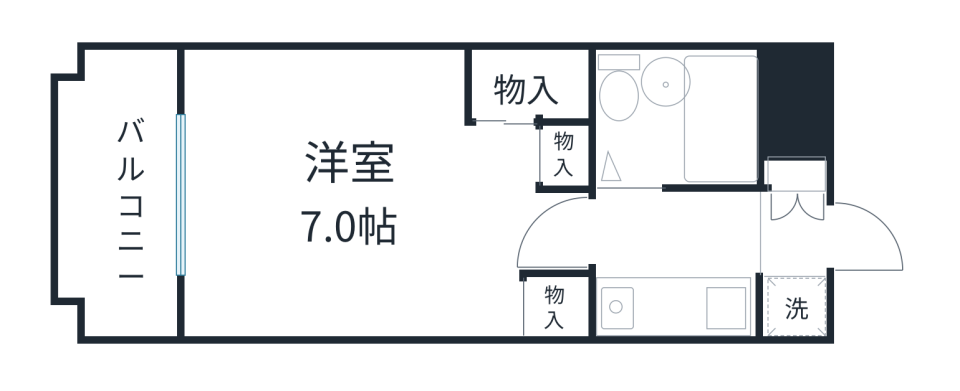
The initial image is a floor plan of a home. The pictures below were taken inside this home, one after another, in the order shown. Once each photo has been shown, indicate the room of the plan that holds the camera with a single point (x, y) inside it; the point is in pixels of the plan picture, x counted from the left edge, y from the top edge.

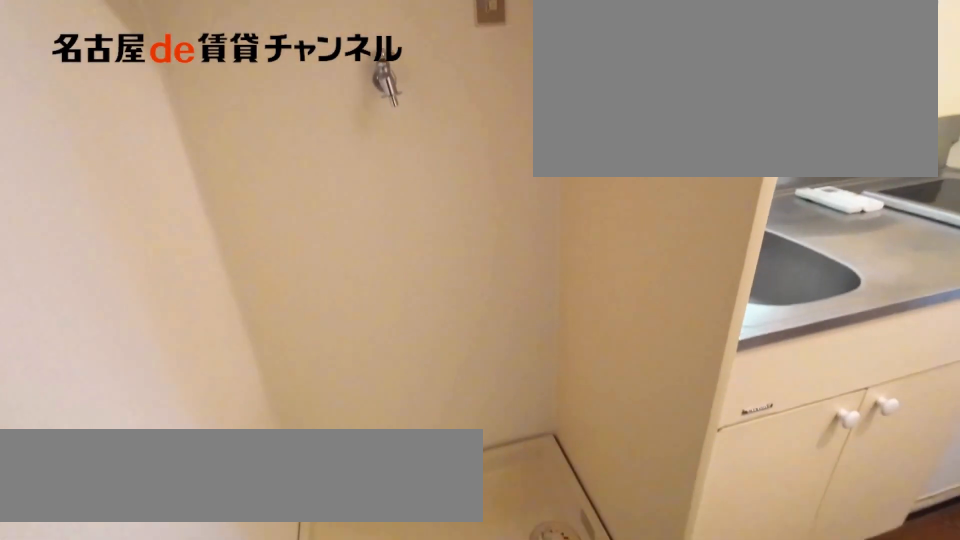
(793, 305)
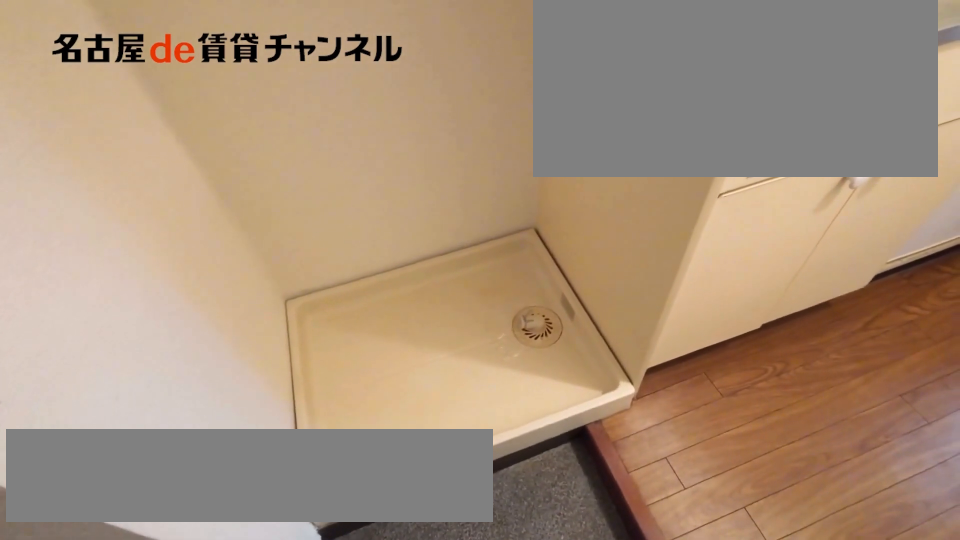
(793, 305)
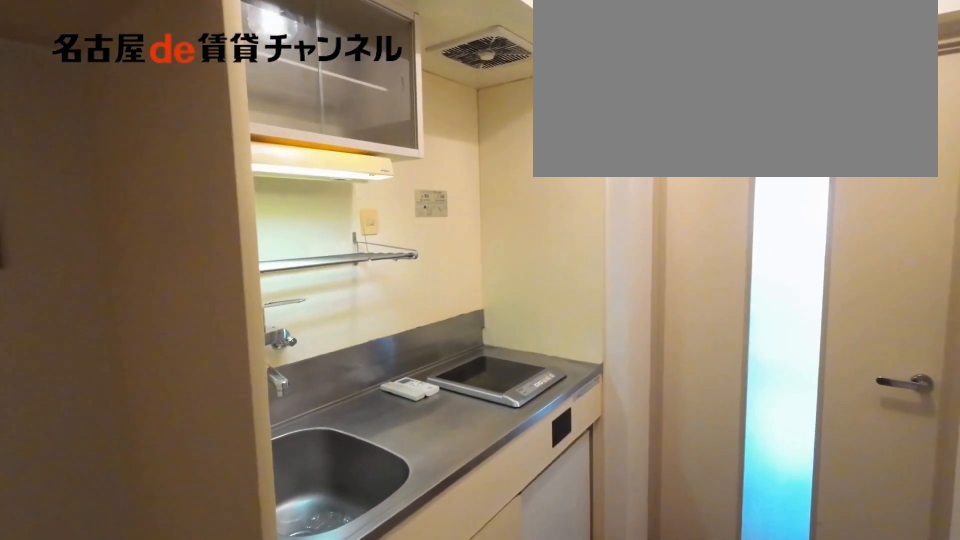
(673, 308)
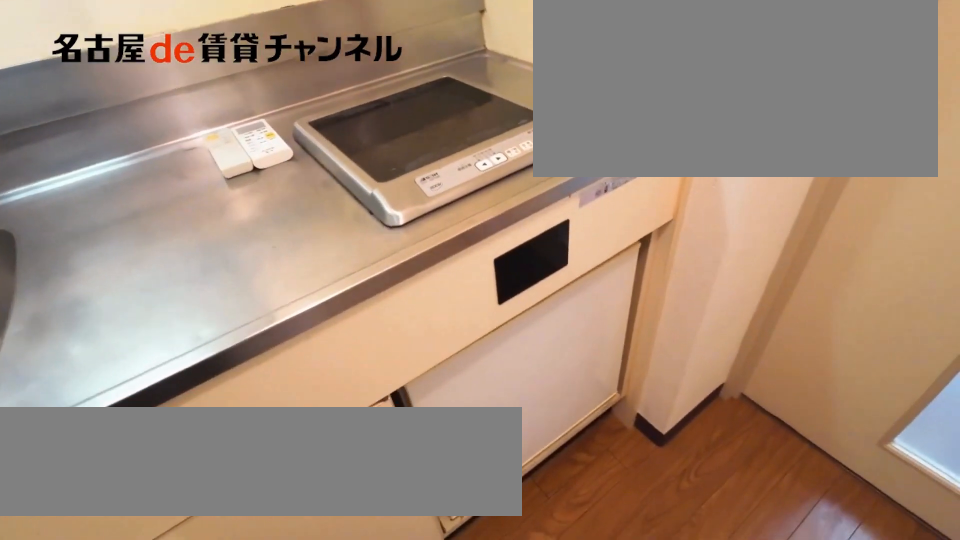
(673, 308)
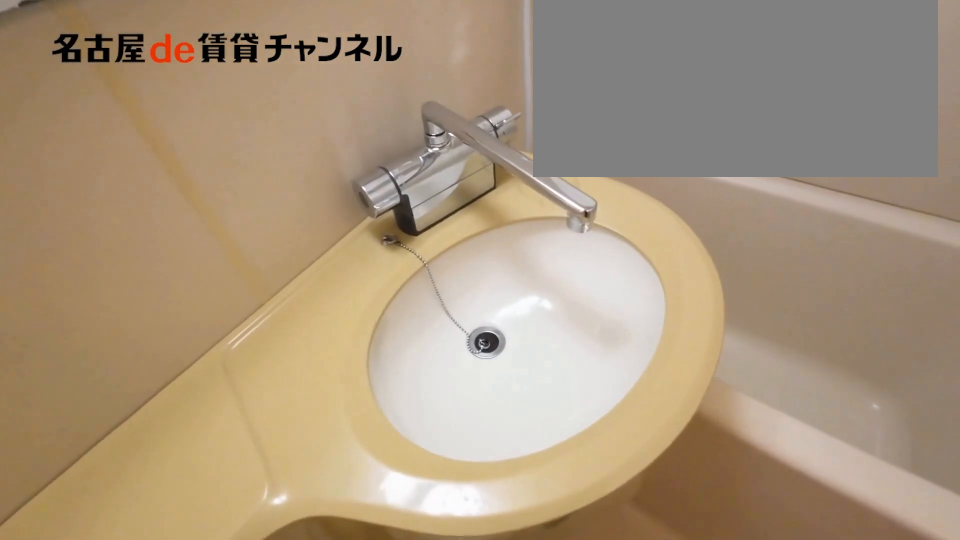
(678, 117)
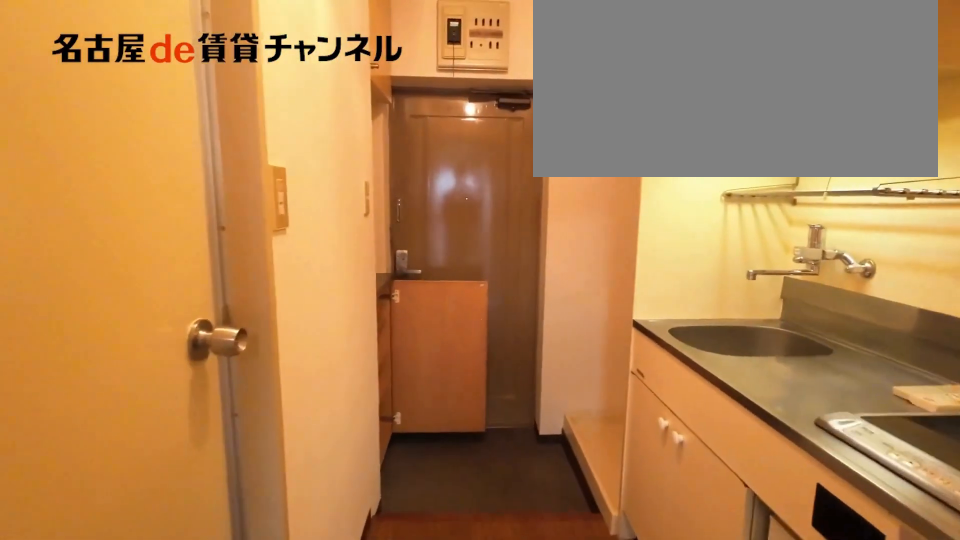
(679, 236)
